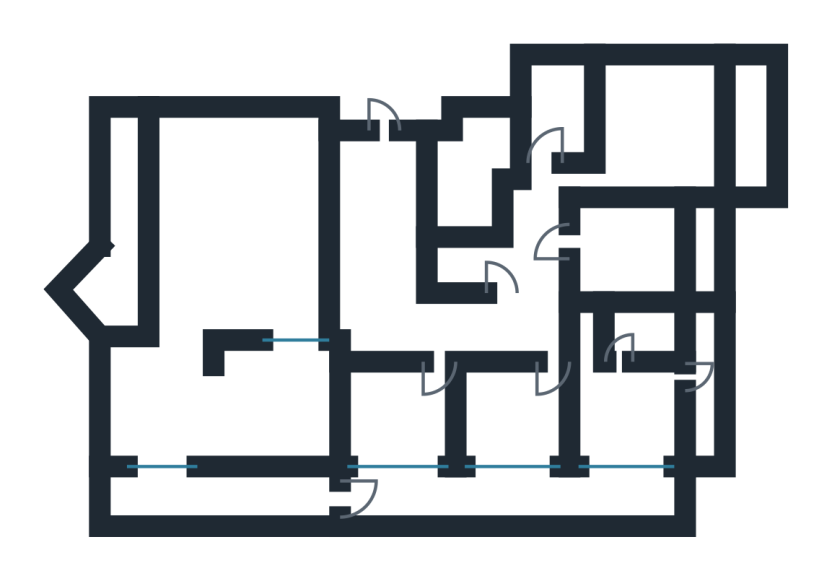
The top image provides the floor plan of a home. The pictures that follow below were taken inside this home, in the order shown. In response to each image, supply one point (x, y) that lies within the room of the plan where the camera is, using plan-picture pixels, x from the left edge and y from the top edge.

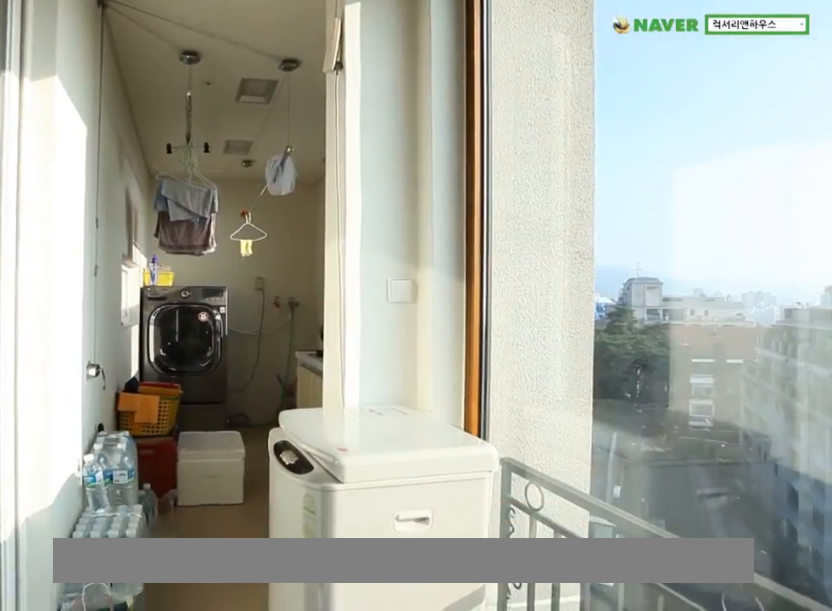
(217, 496)
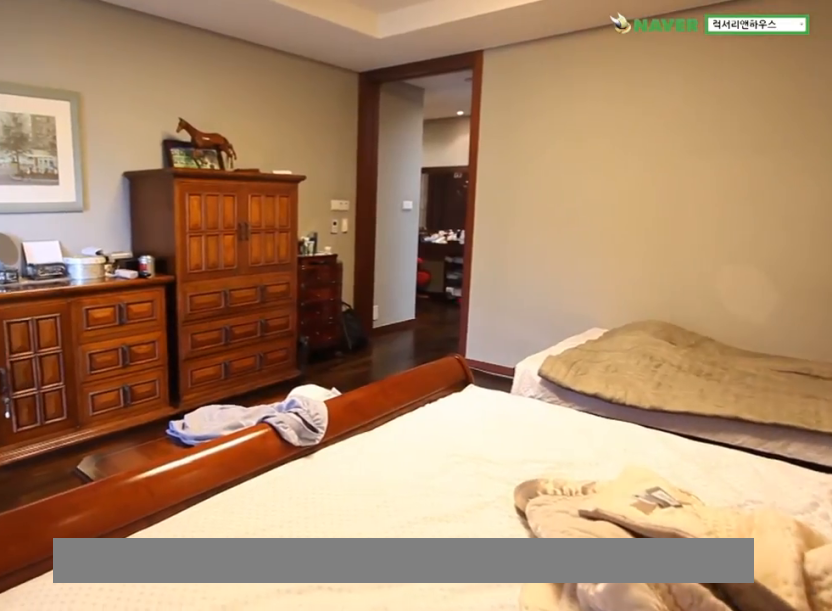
(692, 127)
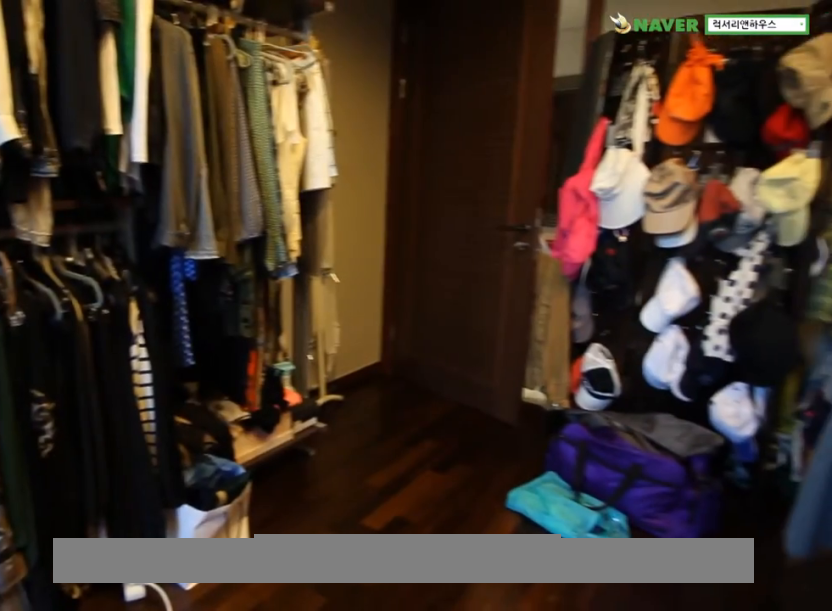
(650, 250)
